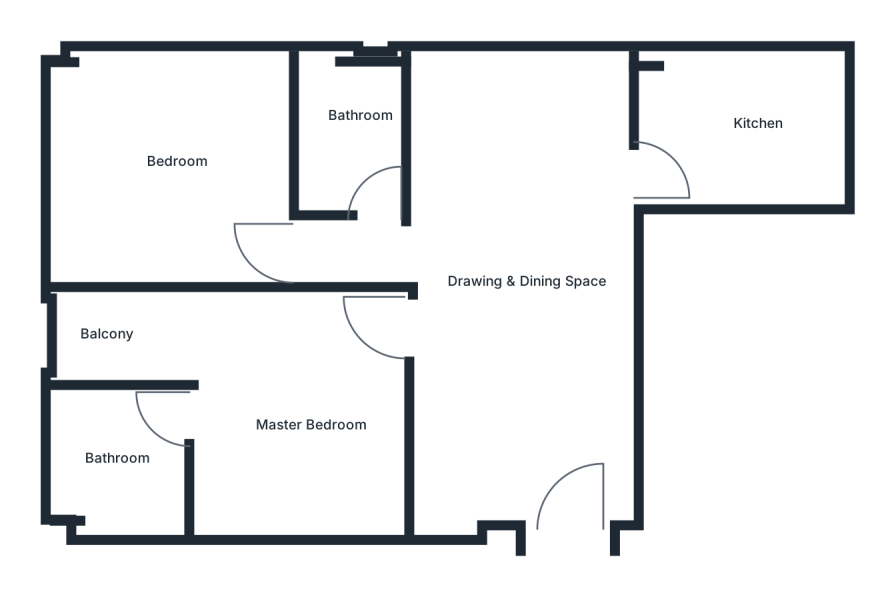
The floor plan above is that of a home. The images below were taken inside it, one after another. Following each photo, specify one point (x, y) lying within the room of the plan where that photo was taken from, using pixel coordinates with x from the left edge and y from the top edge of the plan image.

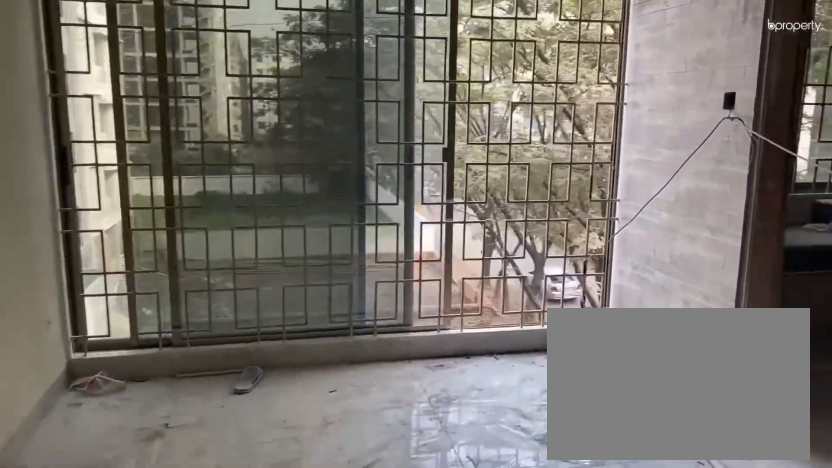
(536, 239)
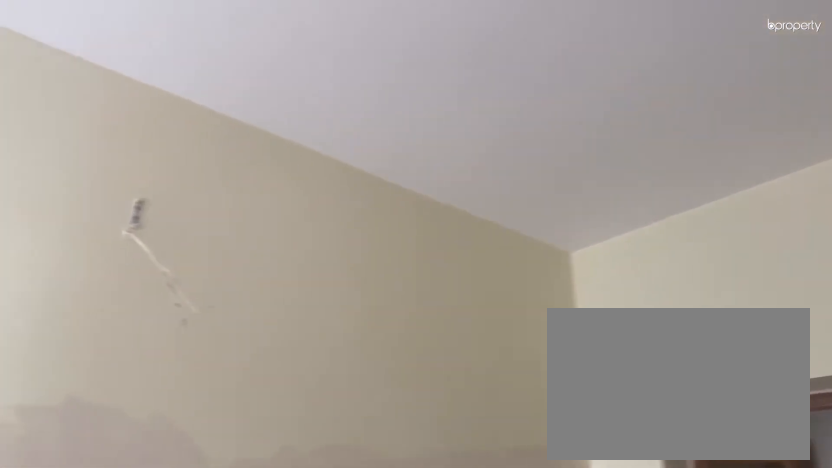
(536, 239)
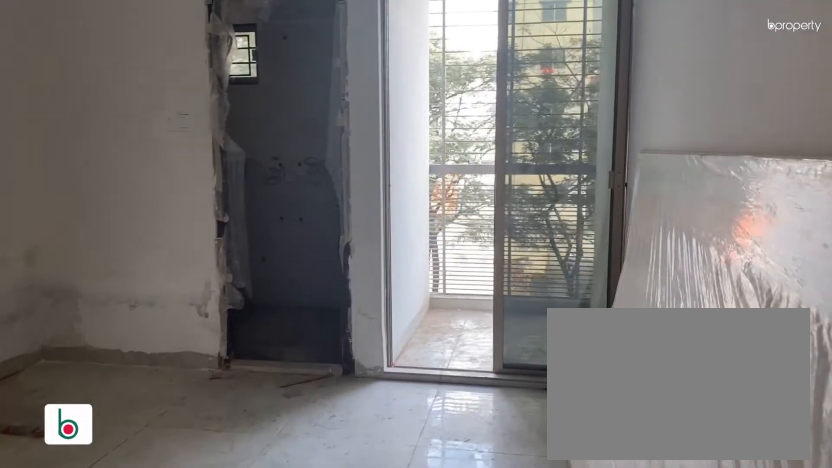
(367, 373)
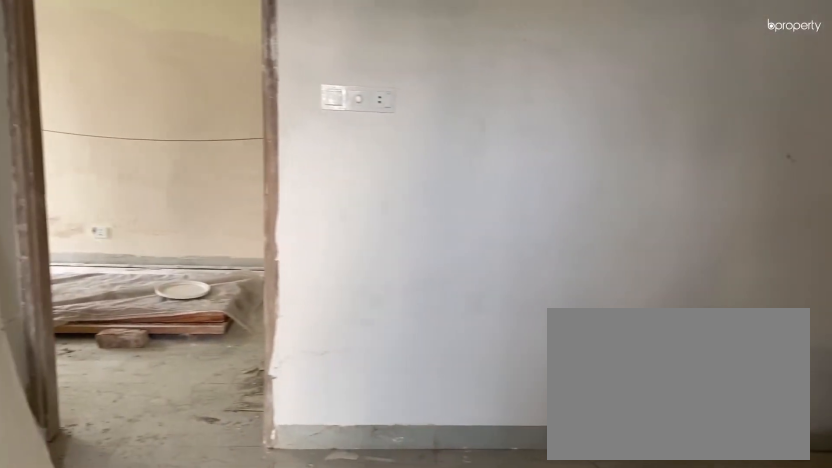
(284, 435)
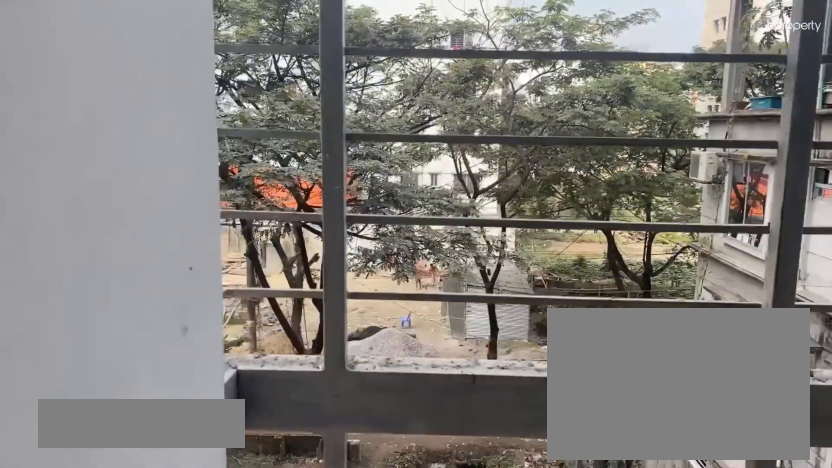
(101, 331)
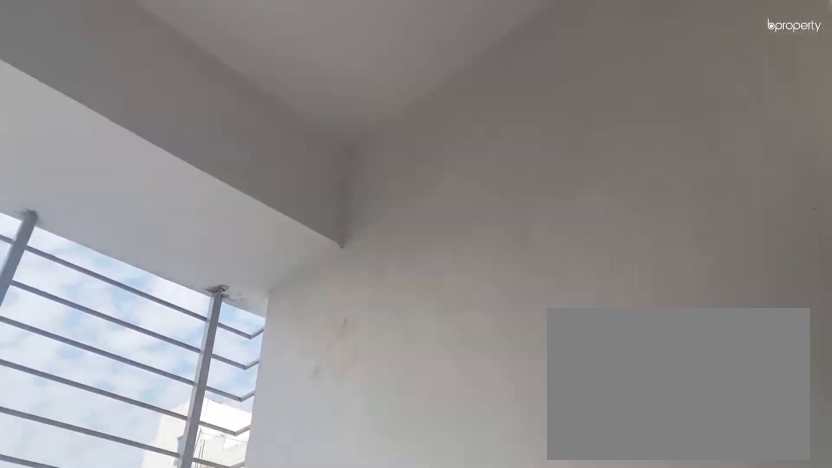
(101, 331)
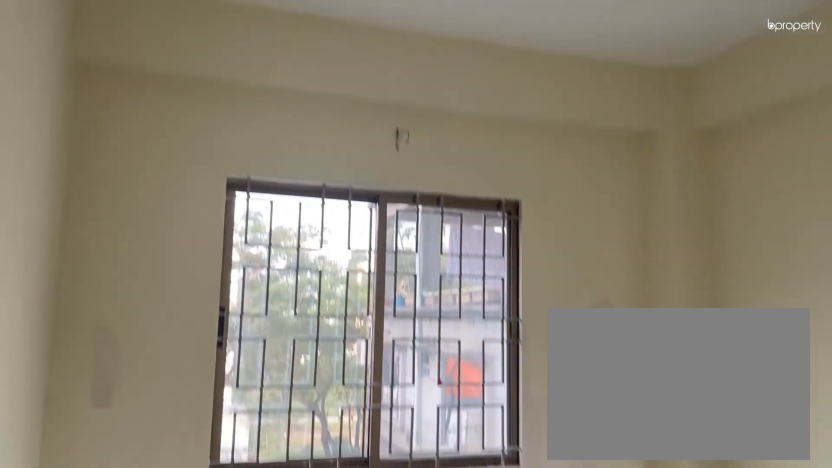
(168, 147)
